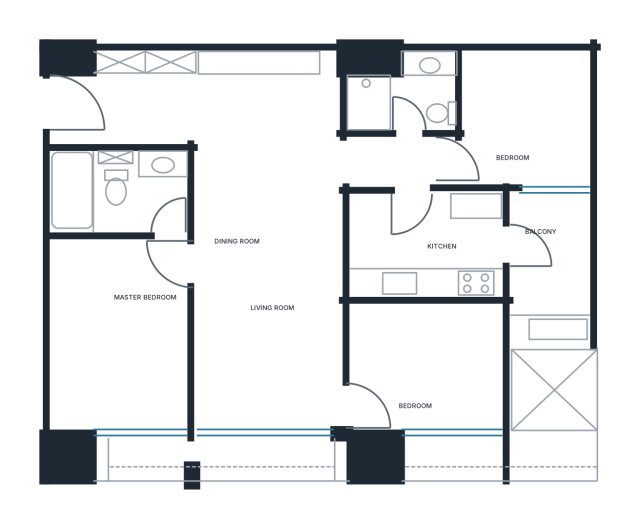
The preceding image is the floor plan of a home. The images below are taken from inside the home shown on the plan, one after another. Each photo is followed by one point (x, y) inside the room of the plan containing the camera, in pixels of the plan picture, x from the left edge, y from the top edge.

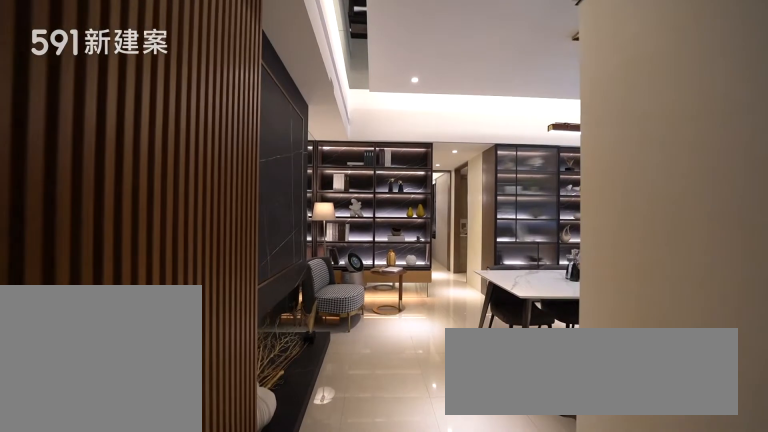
(123, 96)
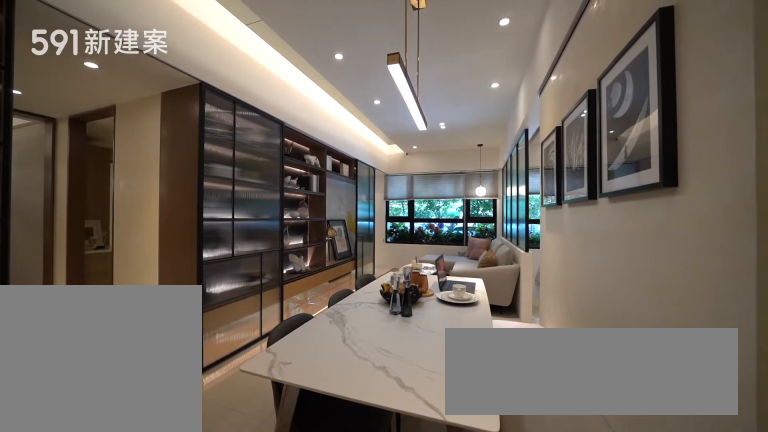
(268, 291)
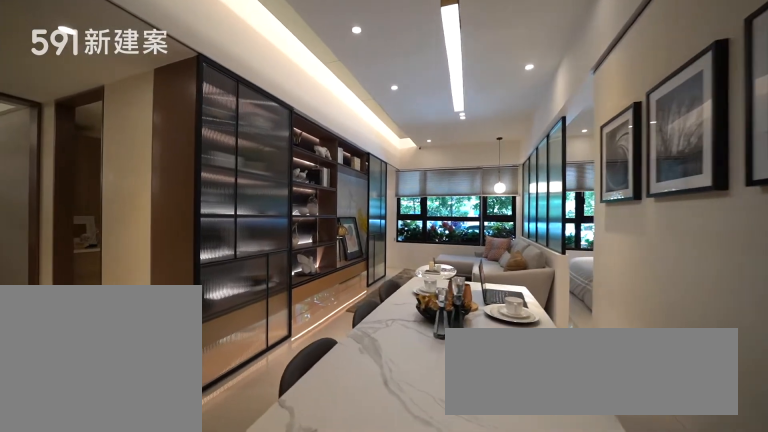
(268, 291)
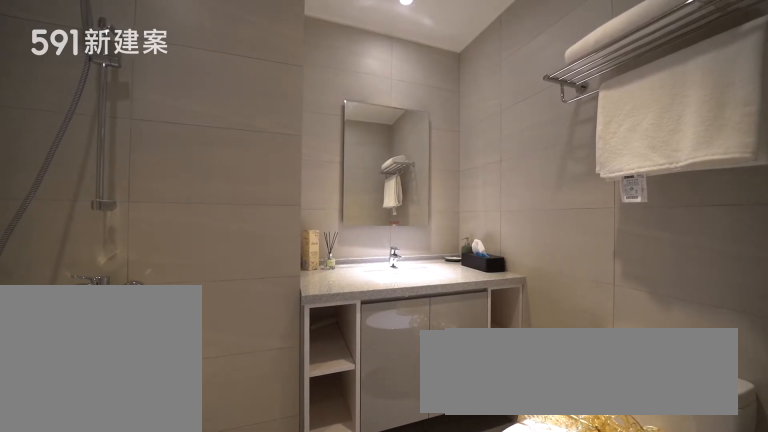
(404, 89)
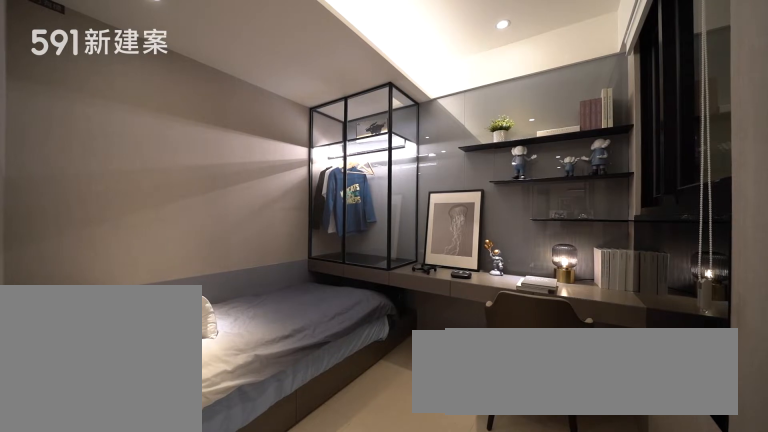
(521, 120)
